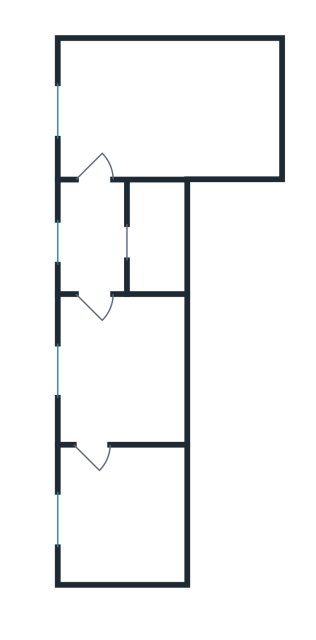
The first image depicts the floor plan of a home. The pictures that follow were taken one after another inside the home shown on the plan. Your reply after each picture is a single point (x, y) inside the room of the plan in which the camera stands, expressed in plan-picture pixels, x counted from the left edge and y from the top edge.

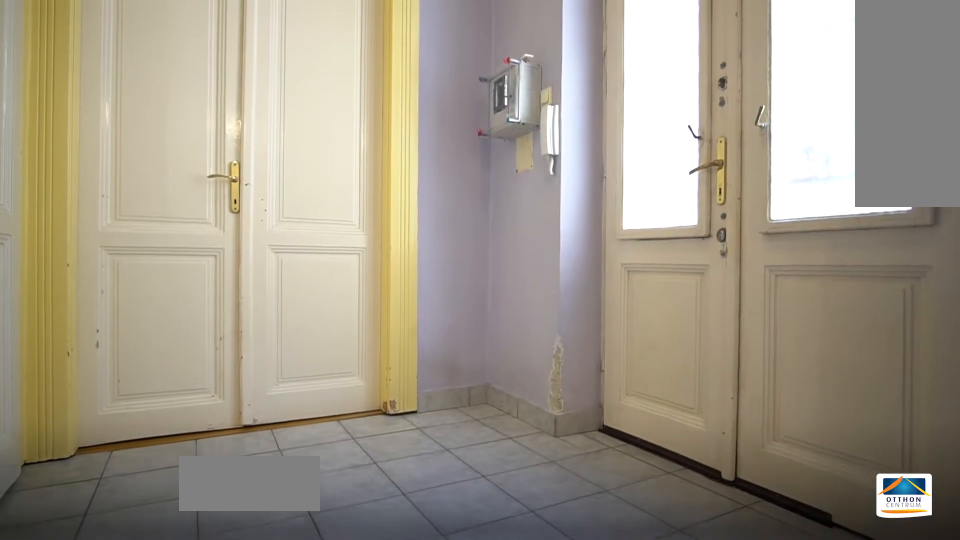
(96, 238)
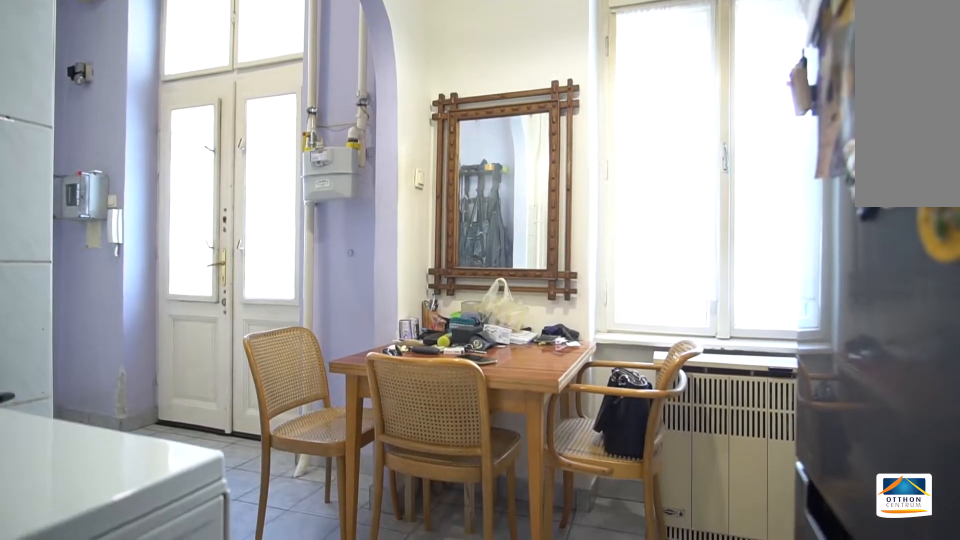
(182, 108)
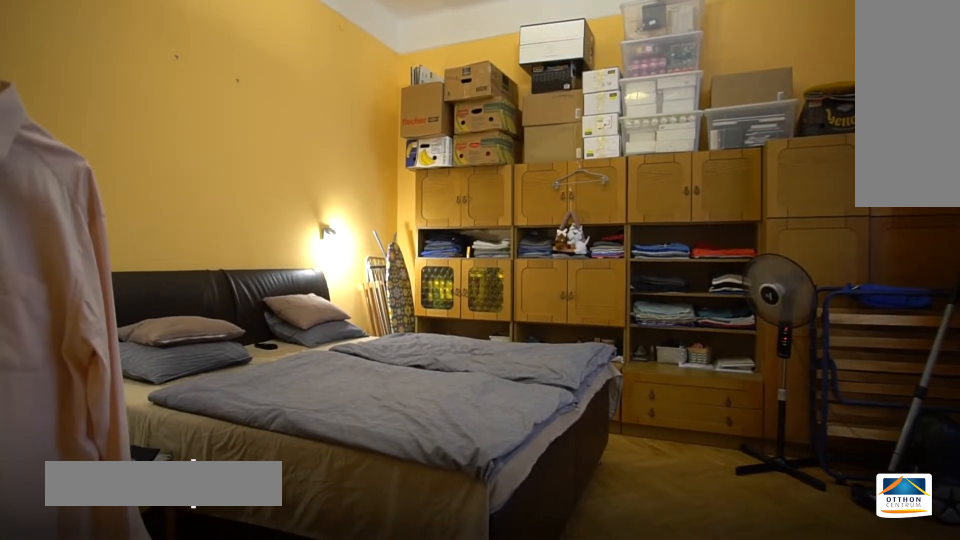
(131, 515)
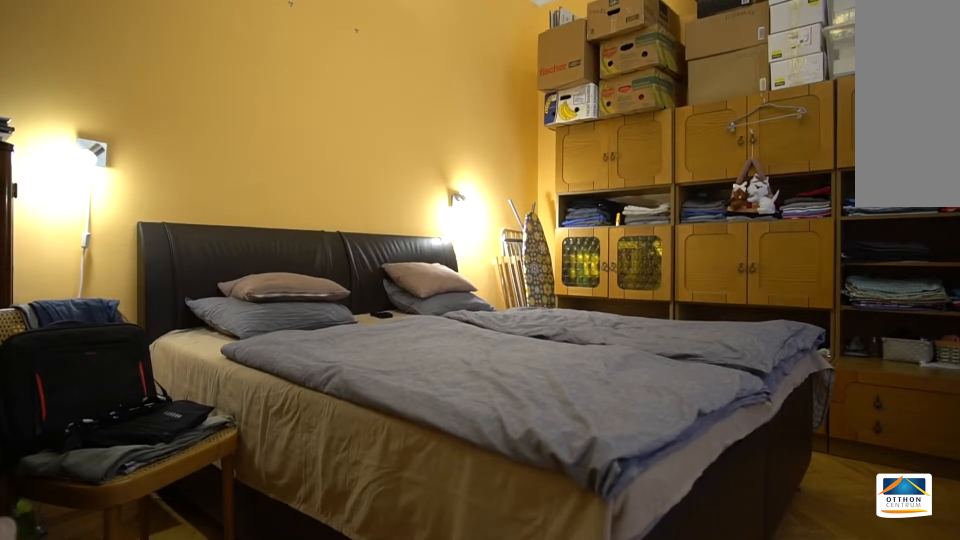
(131, 514)
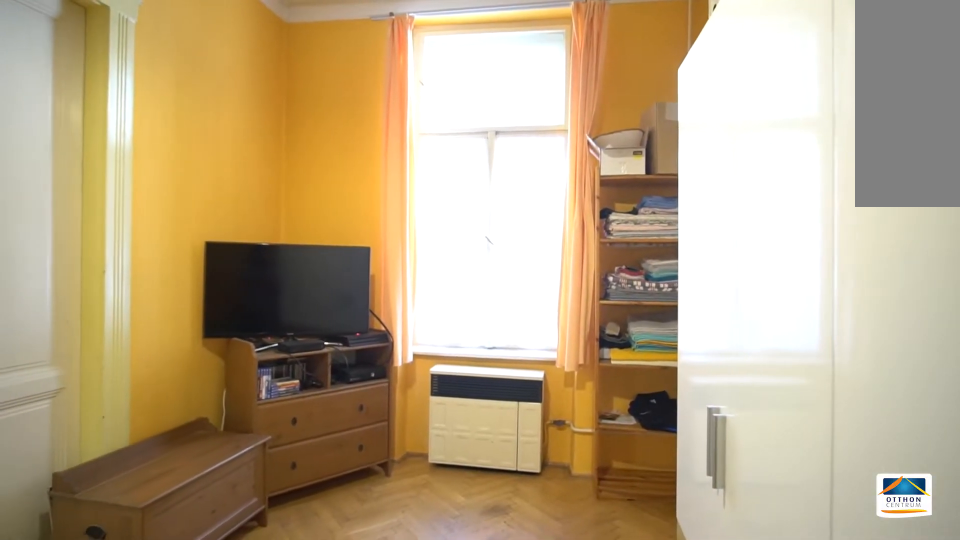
(132, 372)
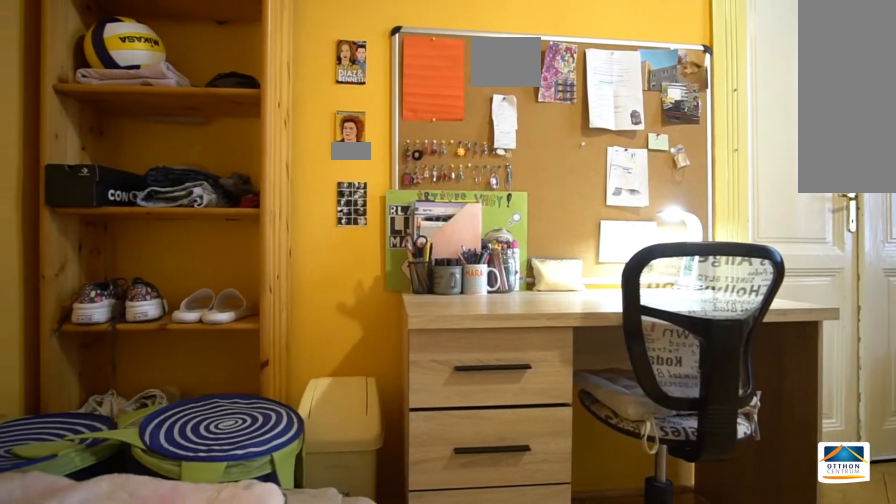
(131, 371)
